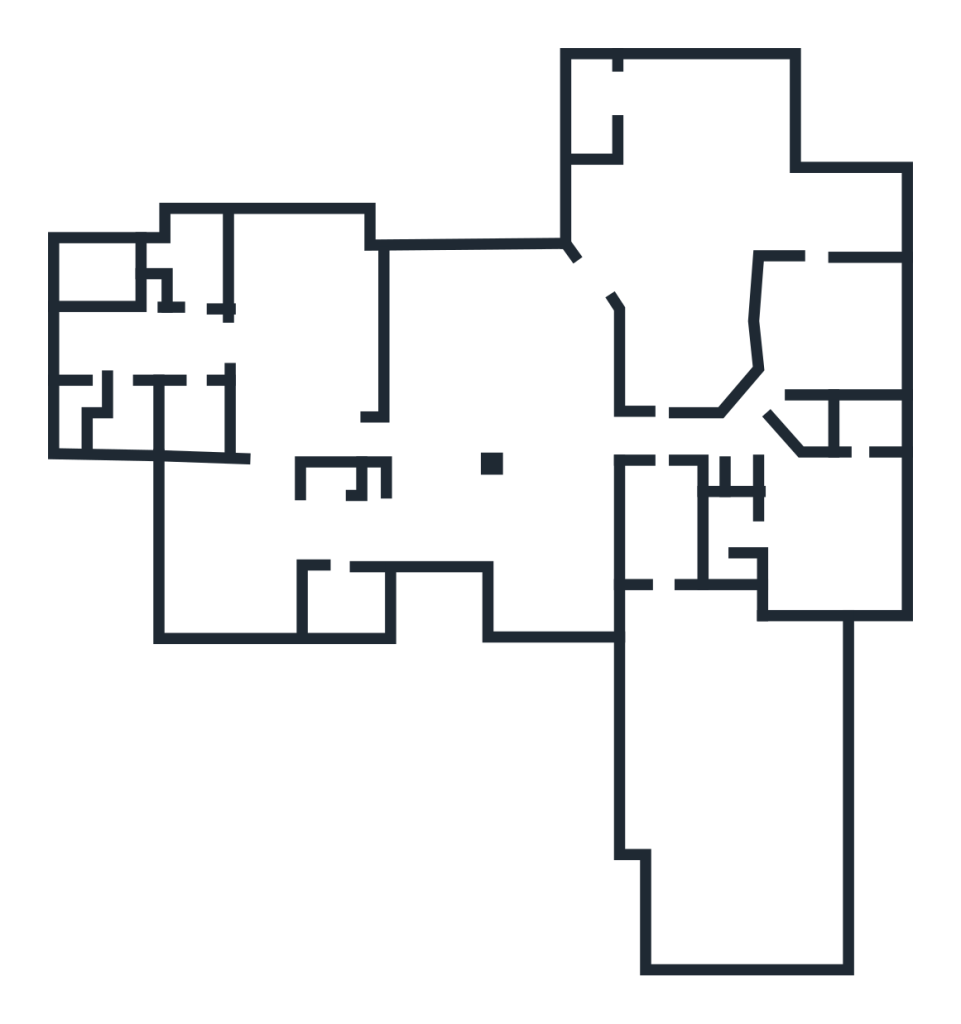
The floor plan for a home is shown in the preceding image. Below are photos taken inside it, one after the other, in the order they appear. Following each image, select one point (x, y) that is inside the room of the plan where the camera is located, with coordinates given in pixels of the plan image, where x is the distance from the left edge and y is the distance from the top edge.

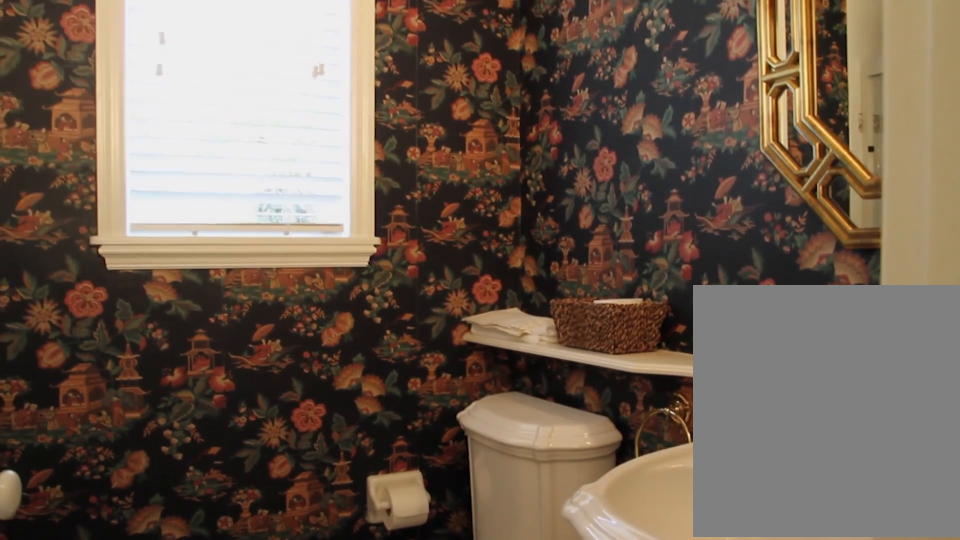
(341, 584)
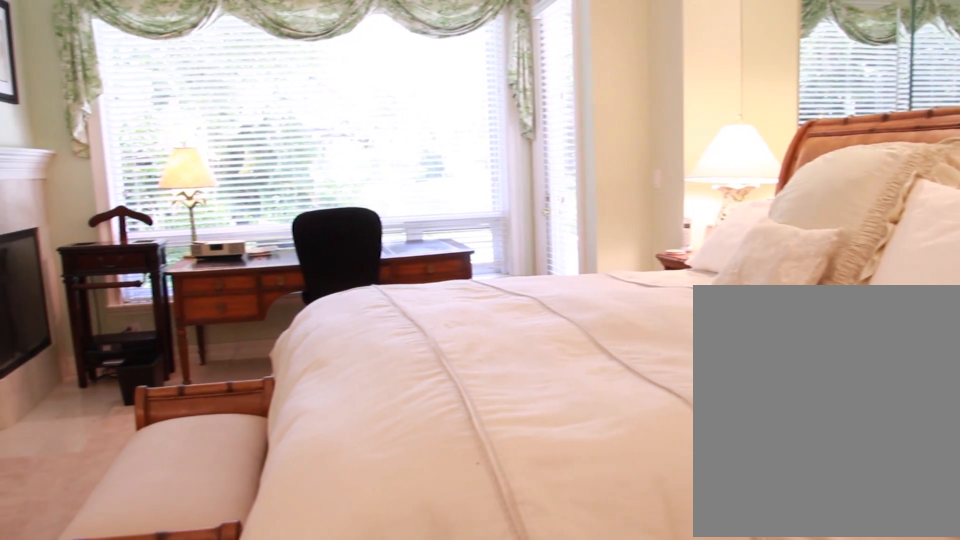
(306, 316)
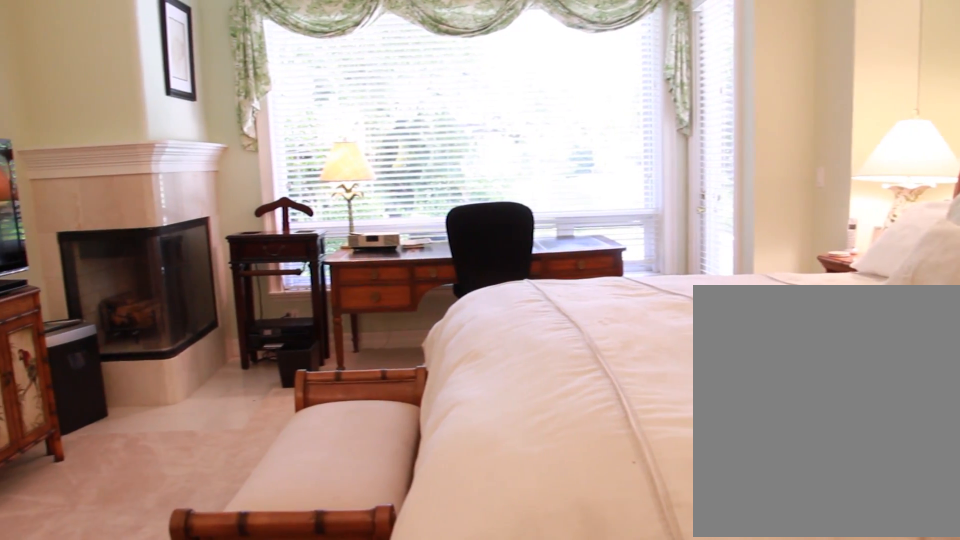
(306, 316)
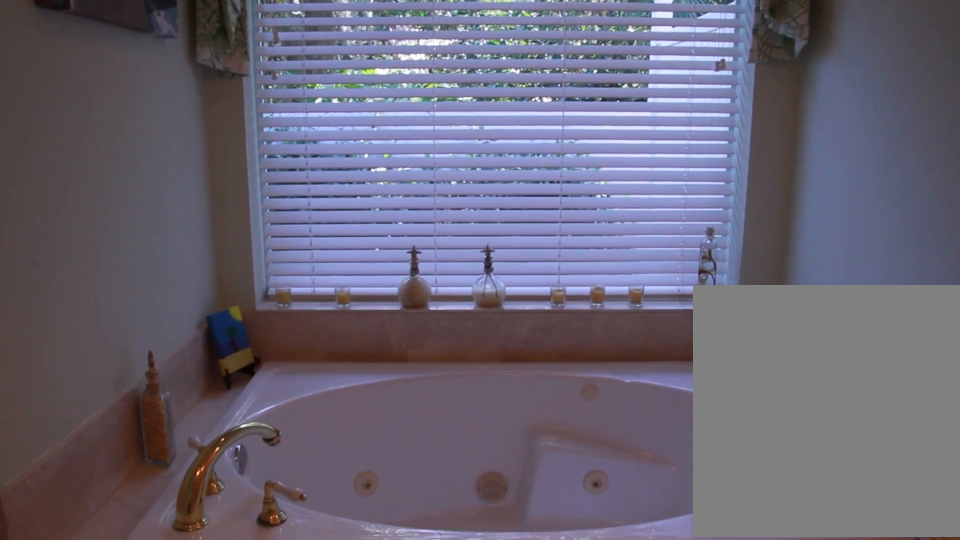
(137, 336)
